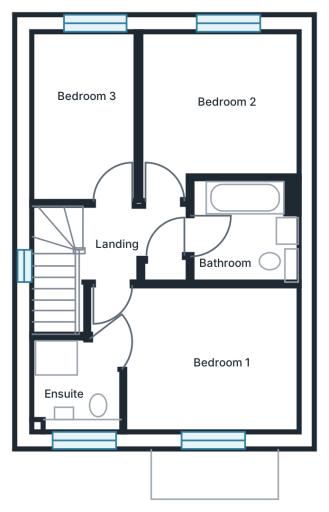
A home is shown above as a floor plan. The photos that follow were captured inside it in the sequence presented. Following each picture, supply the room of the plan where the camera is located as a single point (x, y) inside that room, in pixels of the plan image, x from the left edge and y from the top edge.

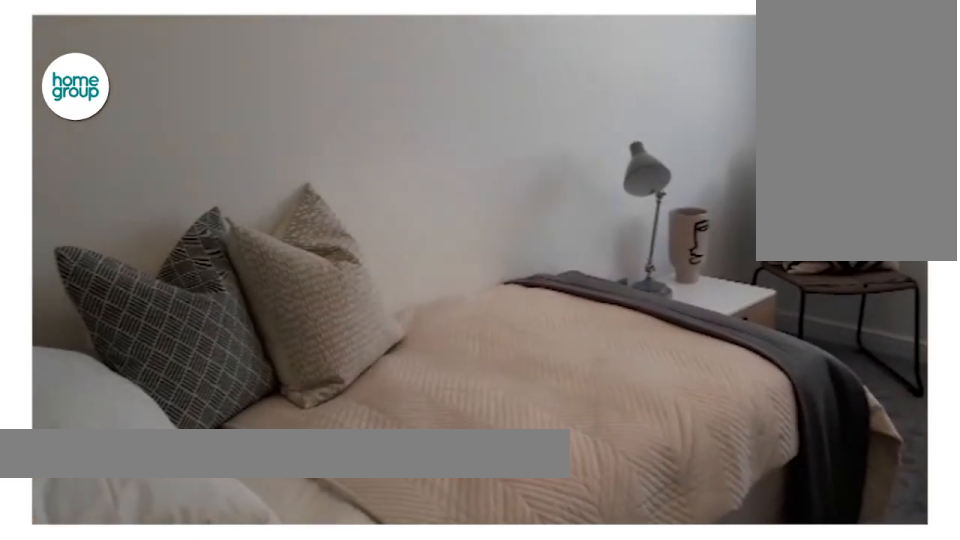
(85, 117)
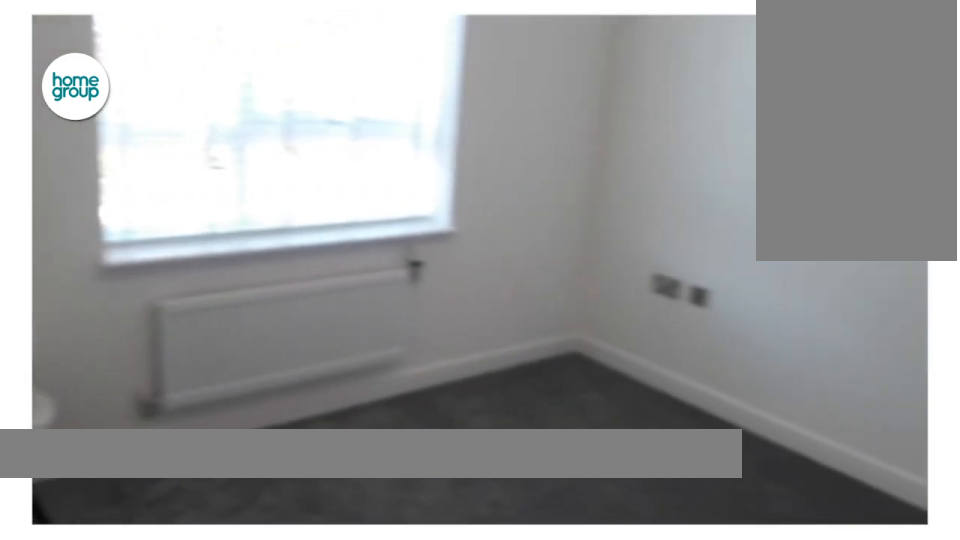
(217, 110)
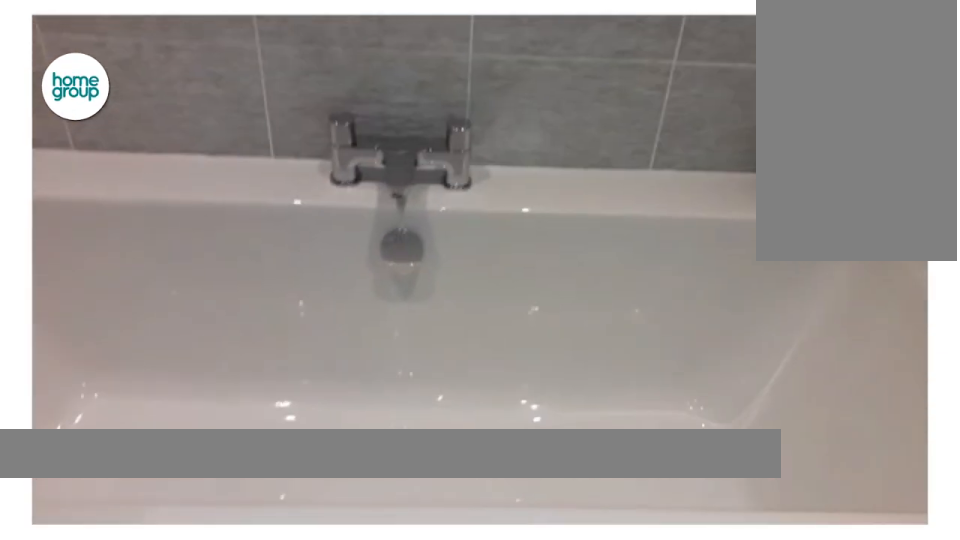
(242, 233)
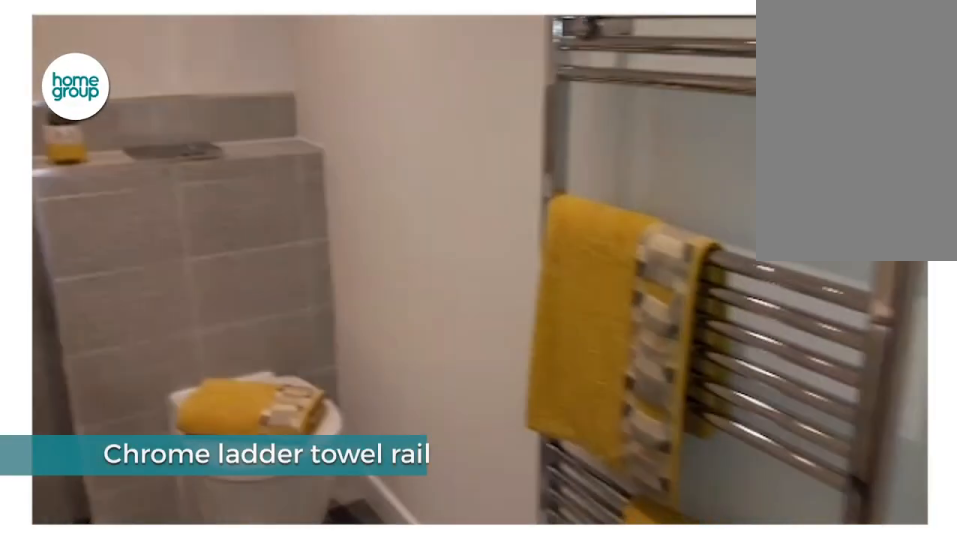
(242, 233)
